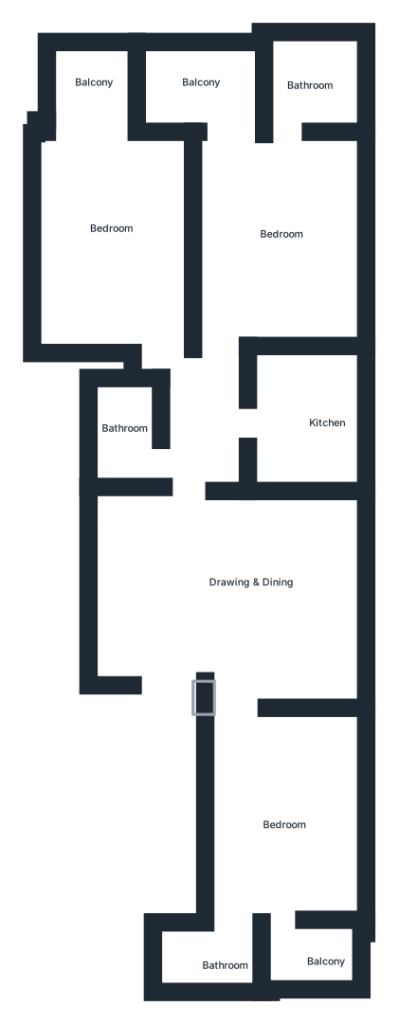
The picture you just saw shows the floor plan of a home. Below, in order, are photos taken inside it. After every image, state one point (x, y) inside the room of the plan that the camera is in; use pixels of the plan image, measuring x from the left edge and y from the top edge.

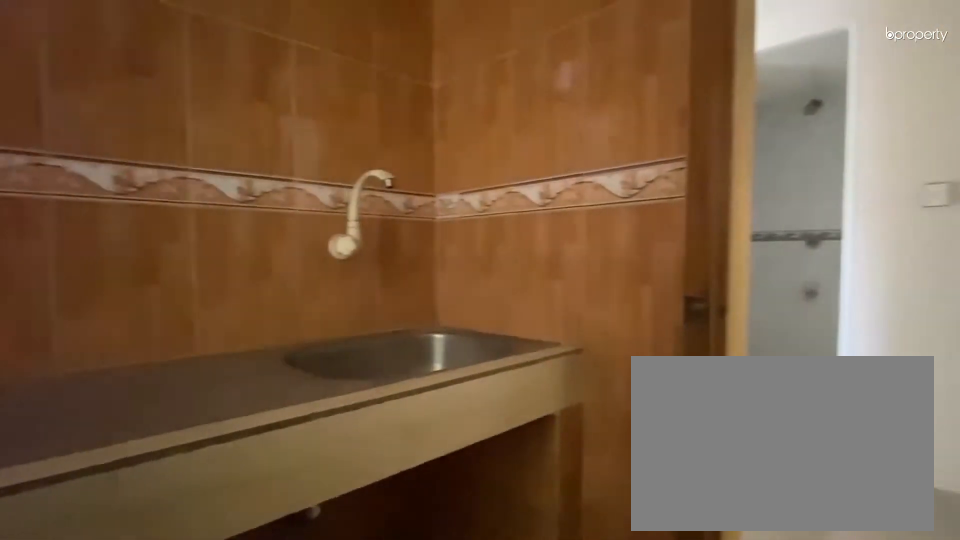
(319, 417)
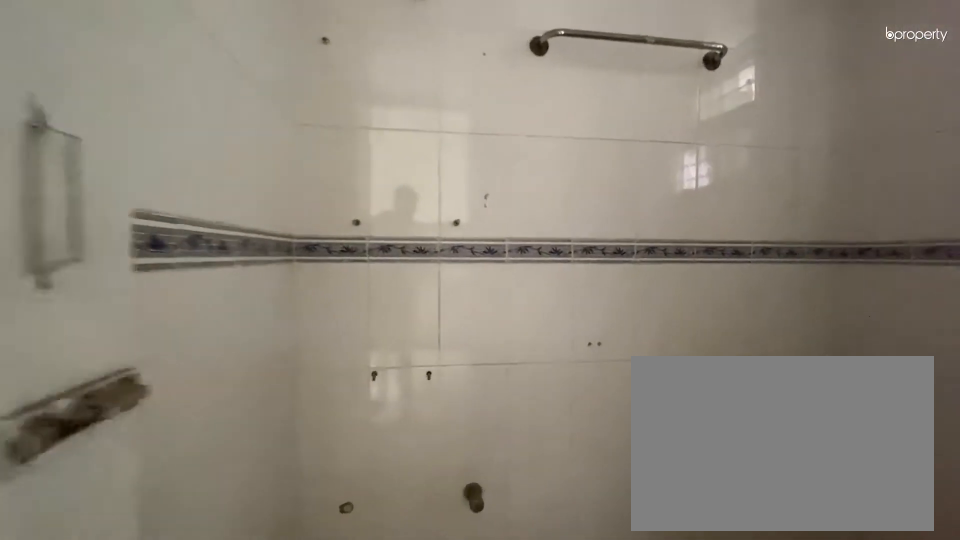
(307, 85)
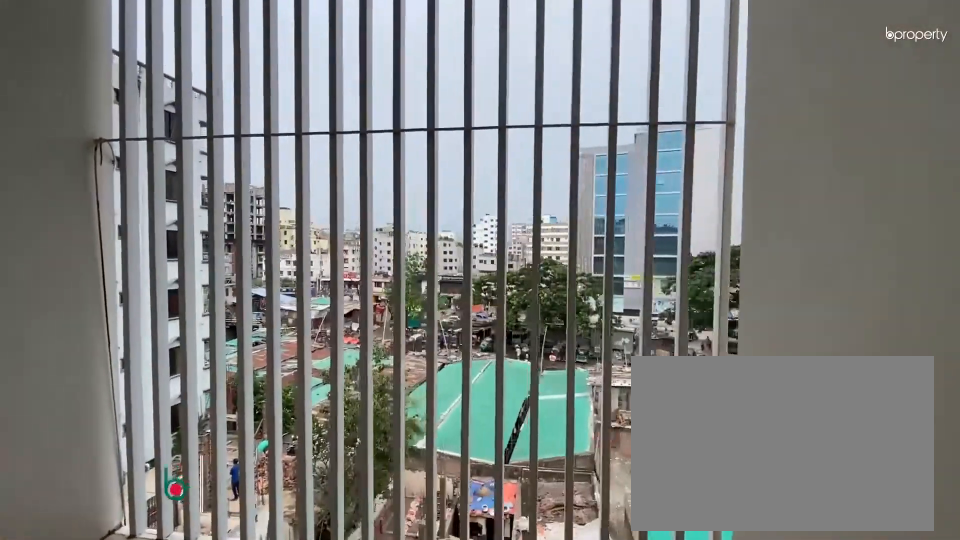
(198, 71)
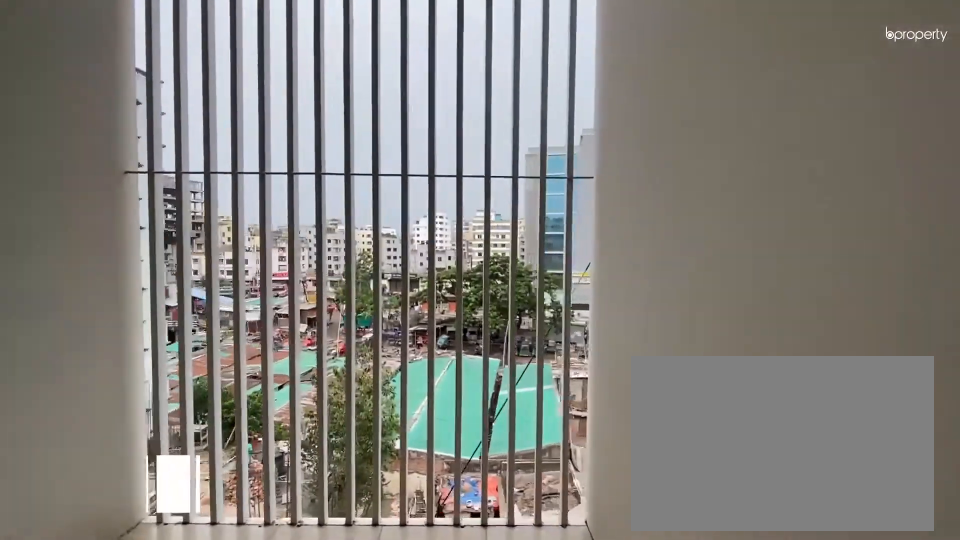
(91, 95)
